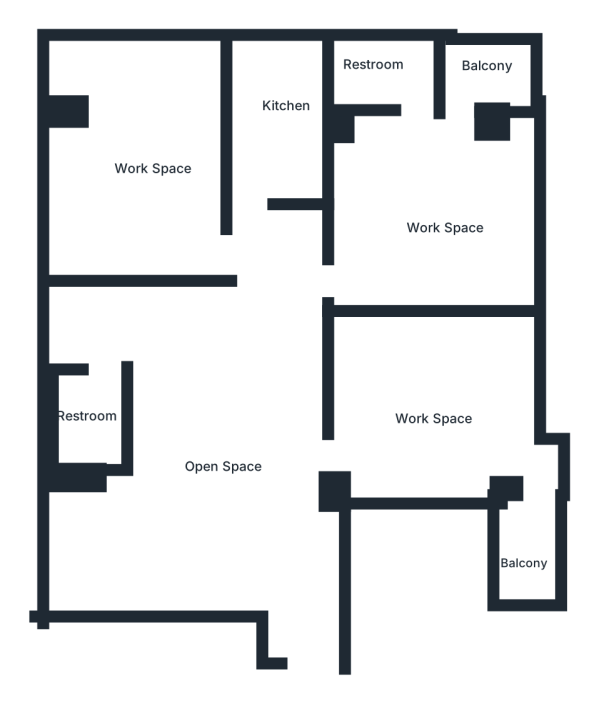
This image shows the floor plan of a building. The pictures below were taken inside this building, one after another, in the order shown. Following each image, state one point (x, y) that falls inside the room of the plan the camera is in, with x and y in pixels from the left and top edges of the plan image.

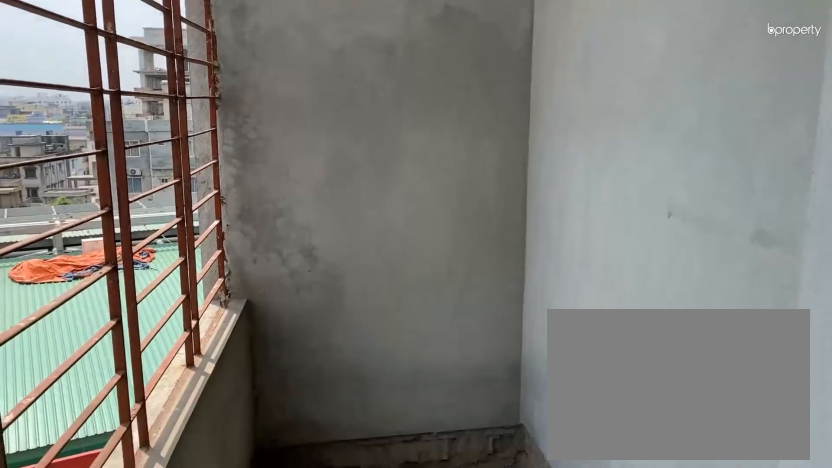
(530, 546)
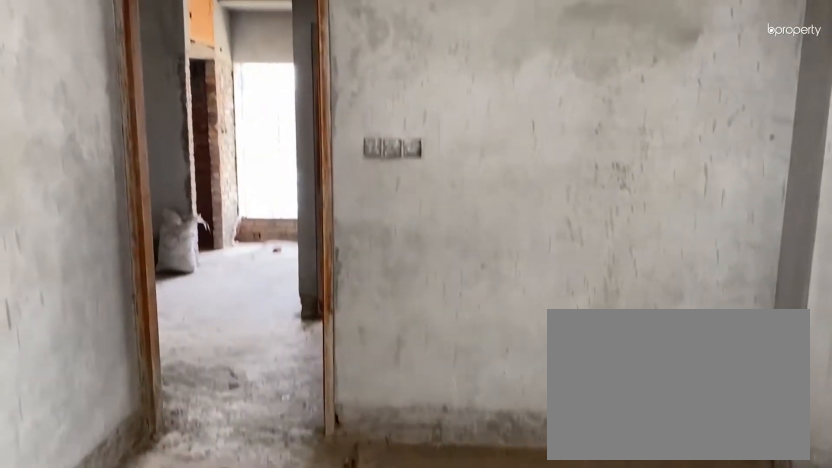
(435, 158)
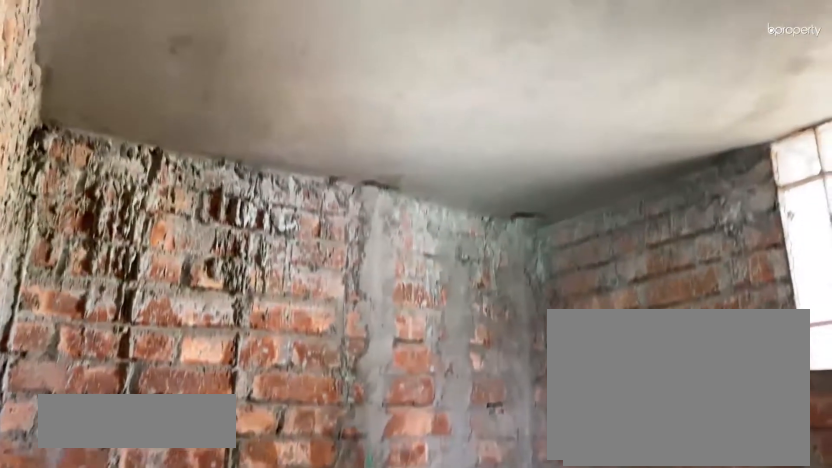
(394, 71)
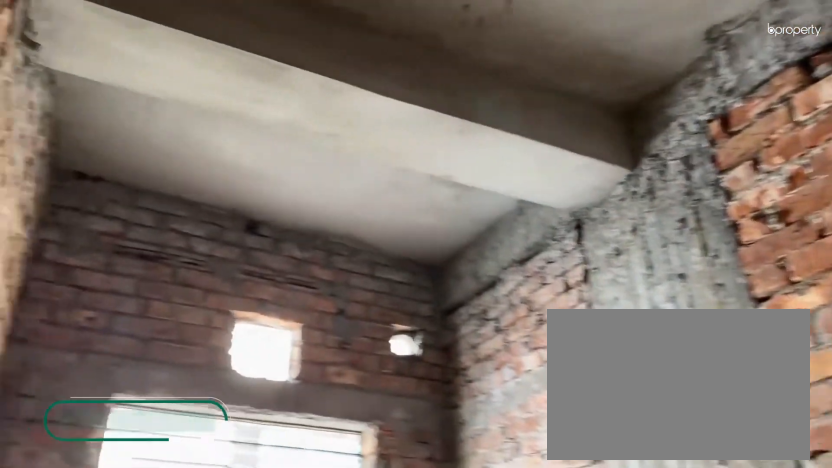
(280, 105)
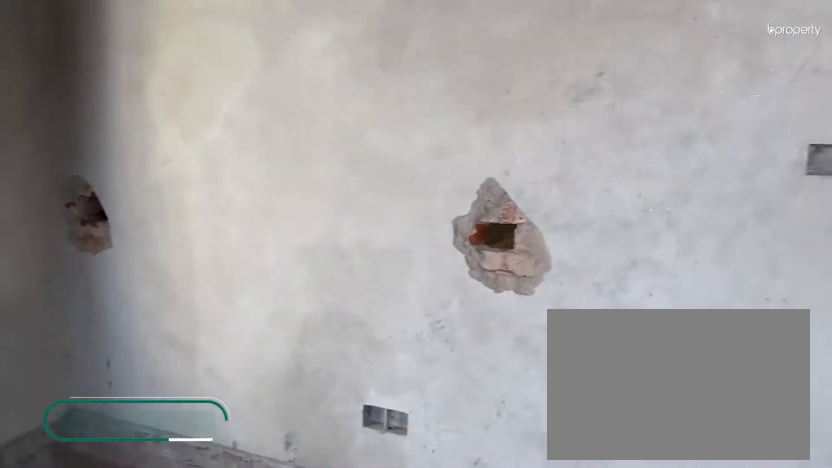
(145, 132)
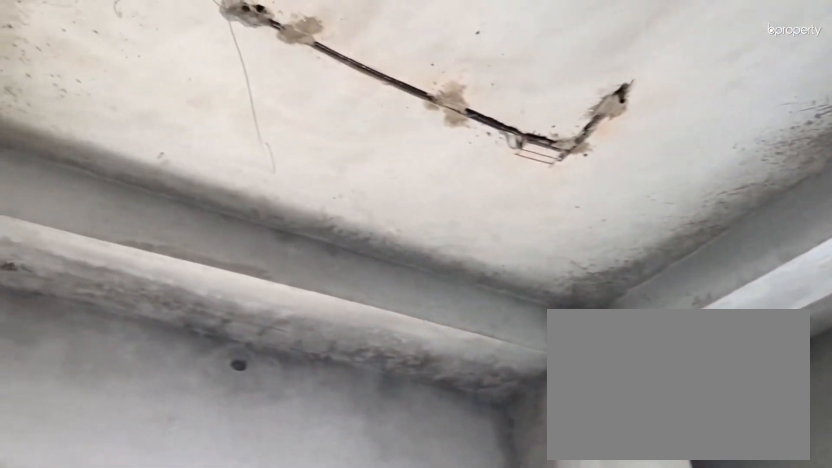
(145, 132)
